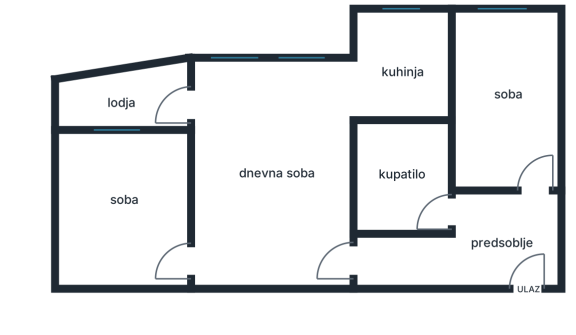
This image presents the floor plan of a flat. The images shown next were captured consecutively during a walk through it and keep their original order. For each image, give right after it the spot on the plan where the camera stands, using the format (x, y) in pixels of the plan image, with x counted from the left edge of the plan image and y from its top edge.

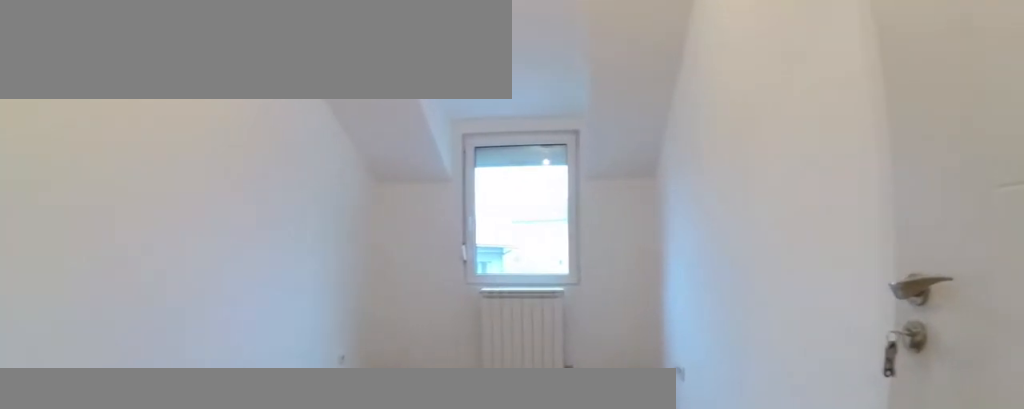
(533, 190)
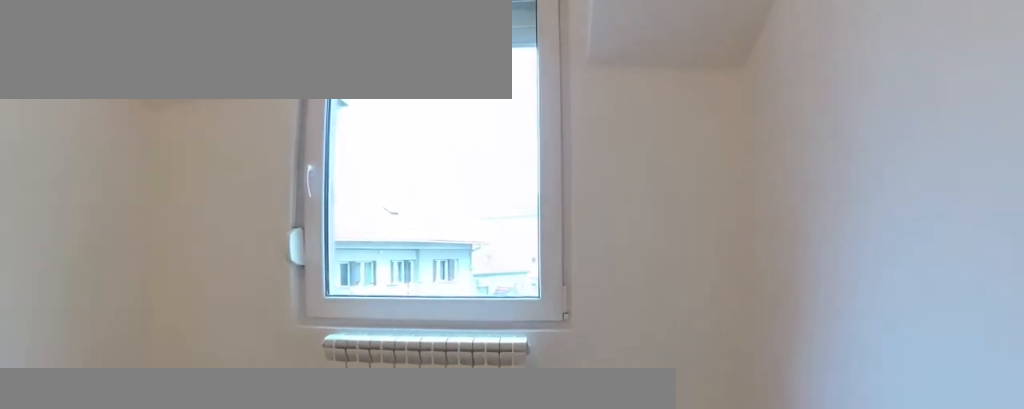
(533, 70)
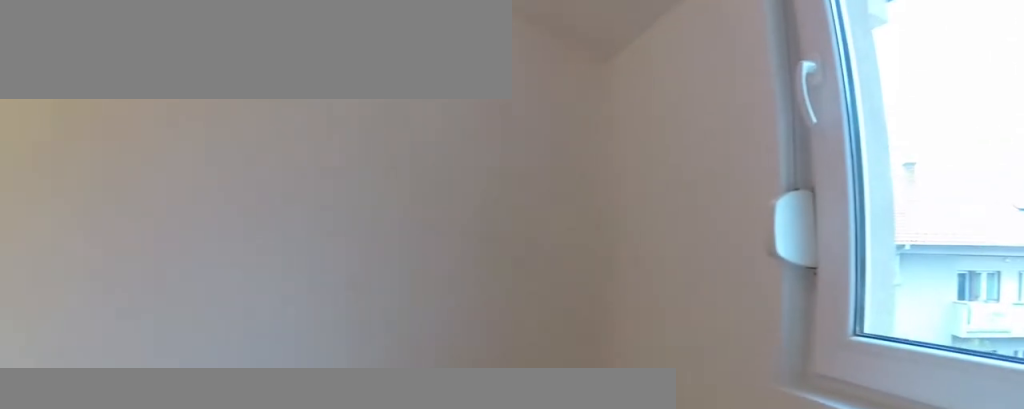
(547, 39)
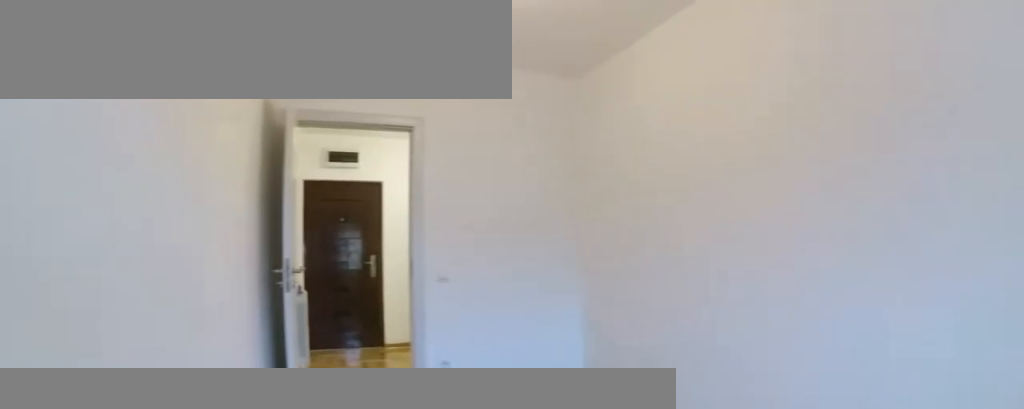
(538, 21)
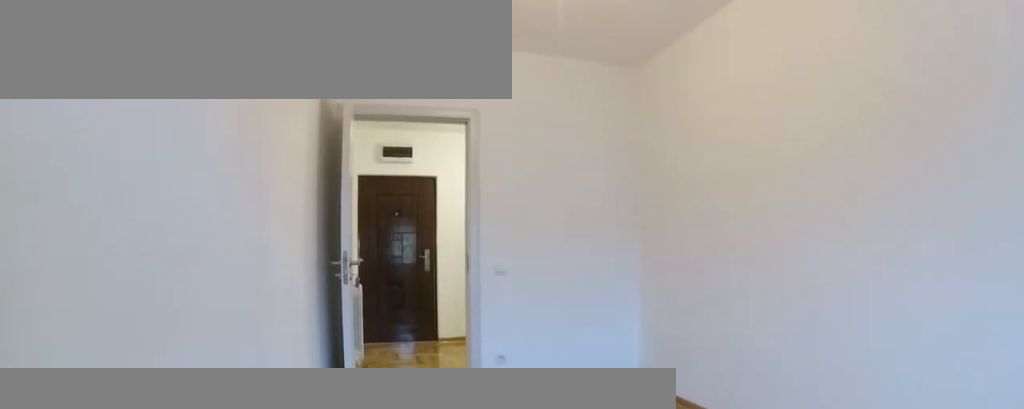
(533, 19)
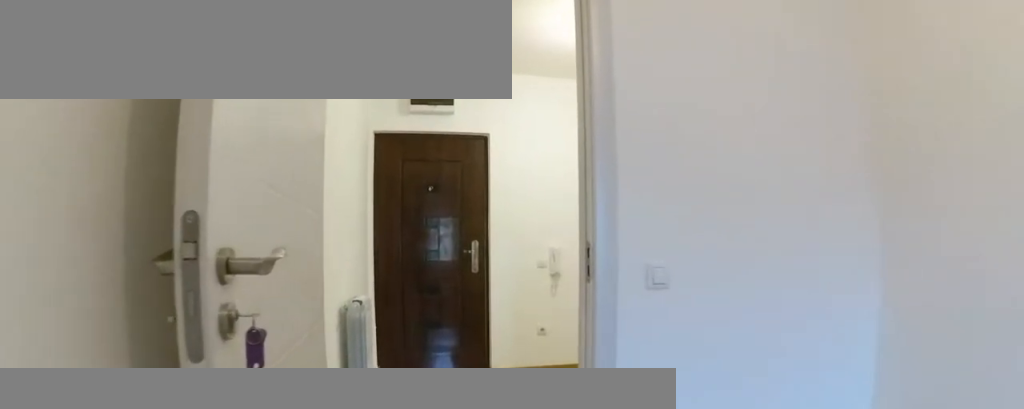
(534, 115)
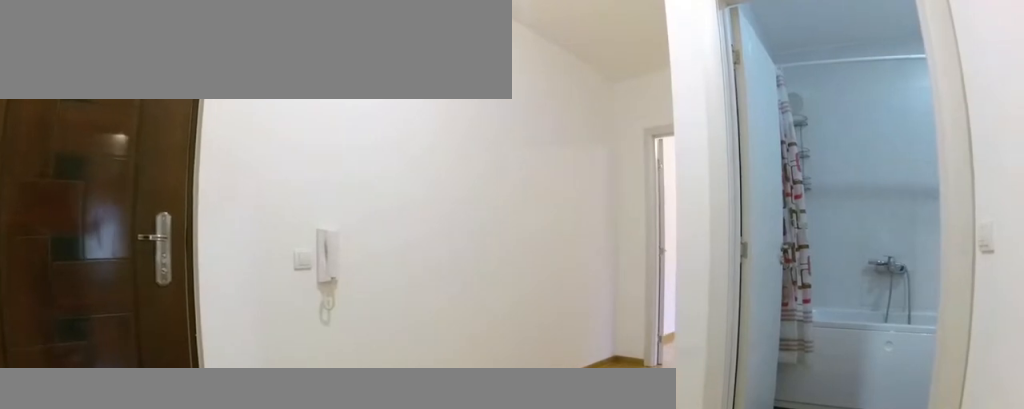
(535, 207)
